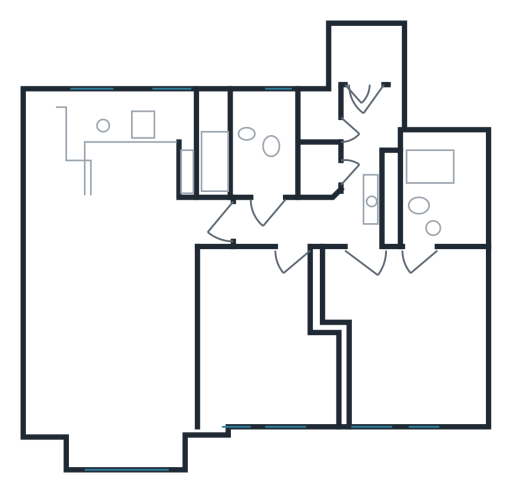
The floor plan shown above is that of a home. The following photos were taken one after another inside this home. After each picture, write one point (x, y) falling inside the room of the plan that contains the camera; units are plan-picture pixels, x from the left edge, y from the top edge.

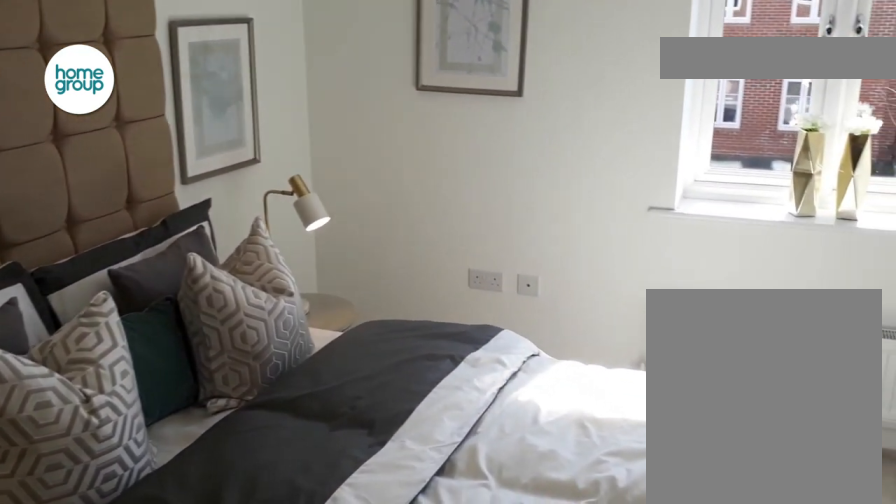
(403, 327)
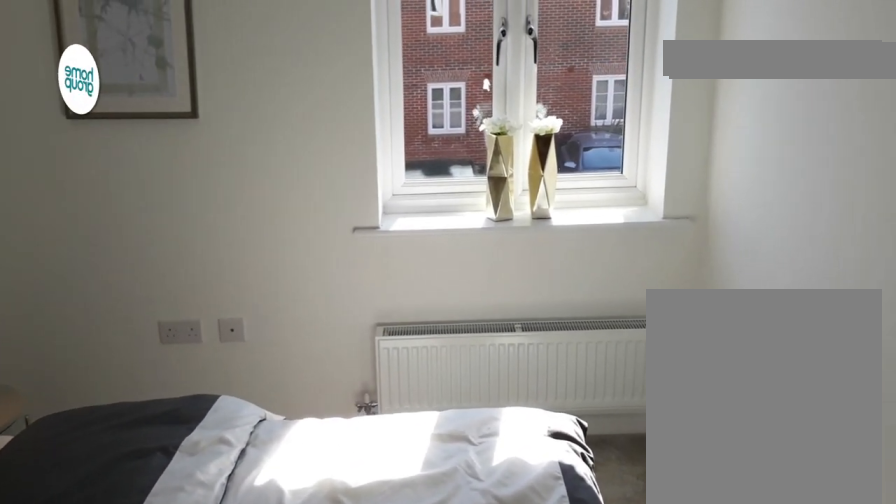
(403, 327)
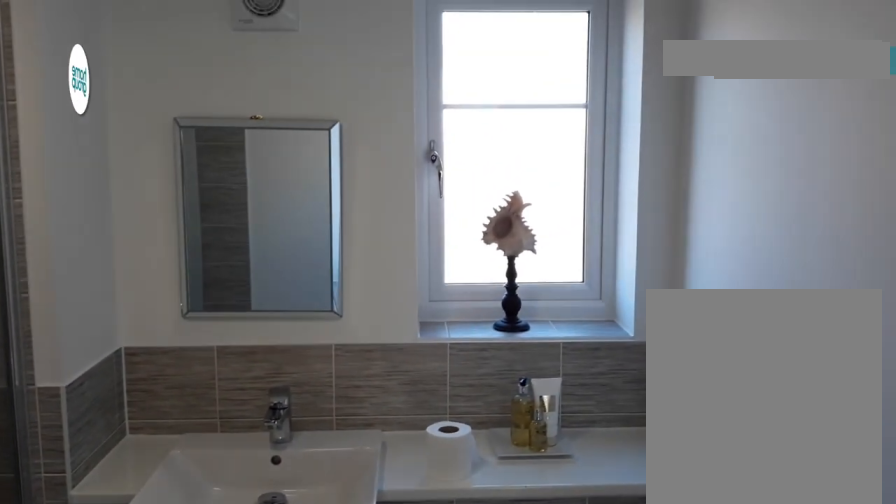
(249, 152)
